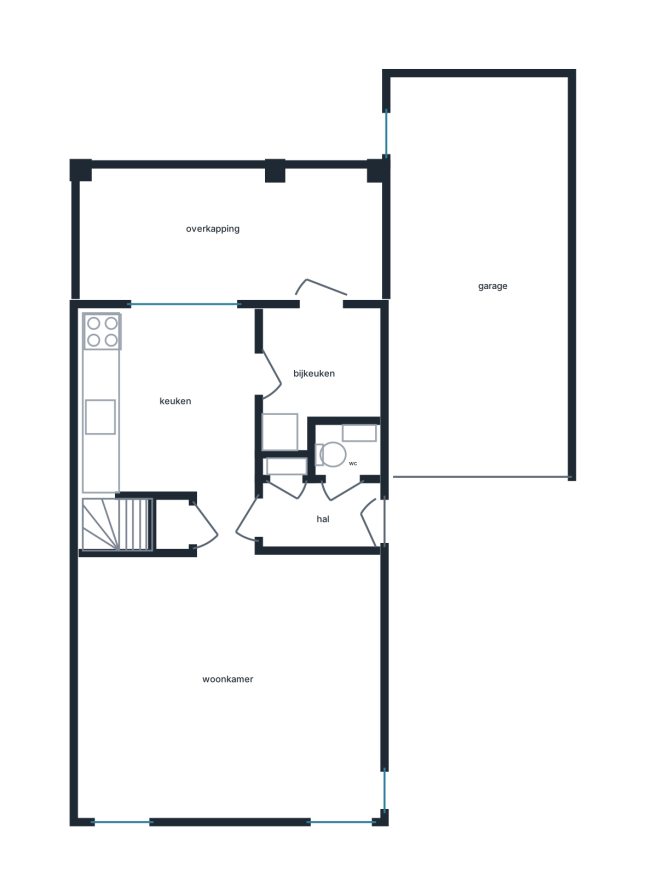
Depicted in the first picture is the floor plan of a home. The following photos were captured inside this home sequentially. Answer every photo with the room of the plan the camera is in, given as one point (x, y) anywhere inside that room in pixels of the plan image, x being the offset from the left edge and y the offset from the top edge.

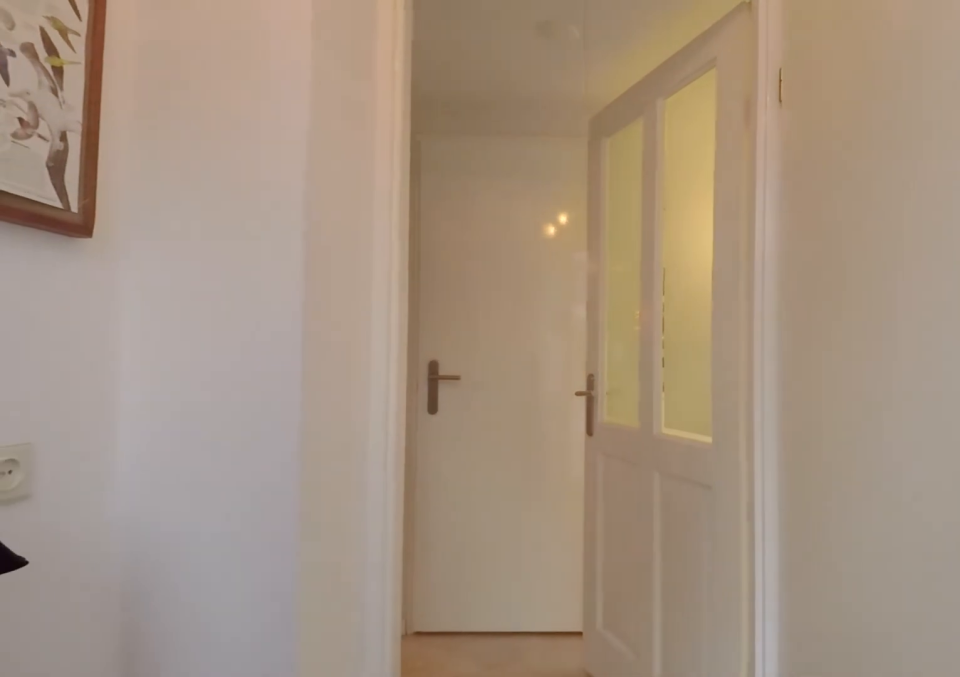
(318, 516)
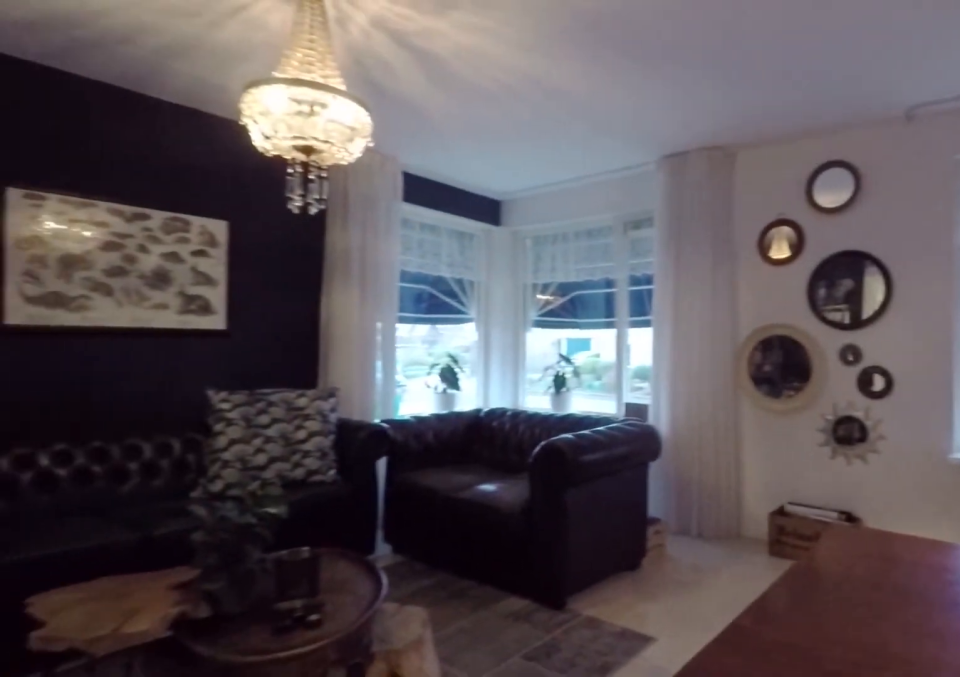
(228, 678)
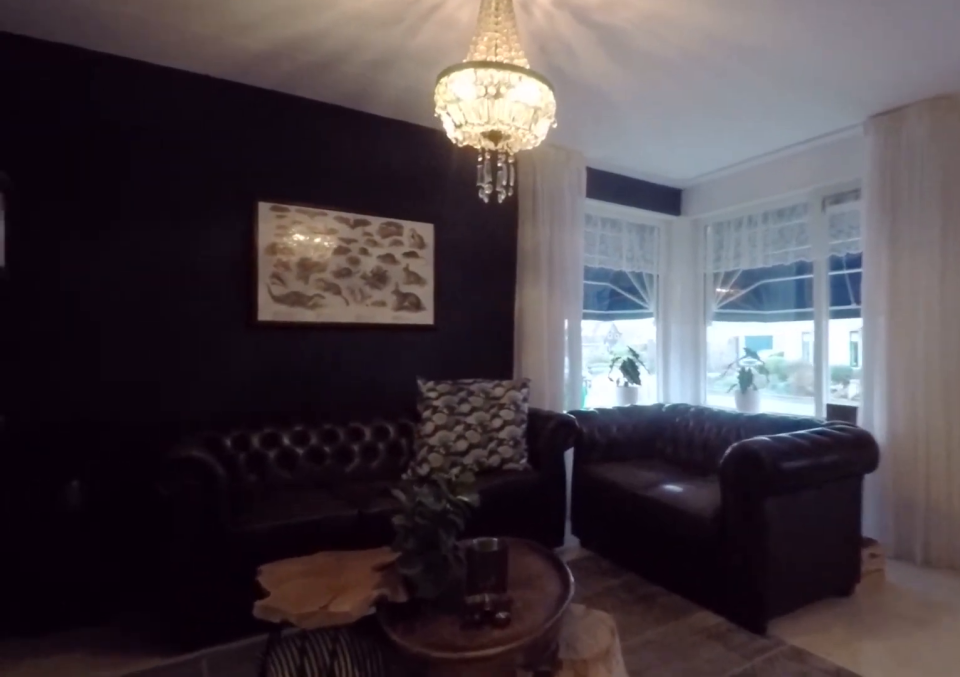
(228, 678)
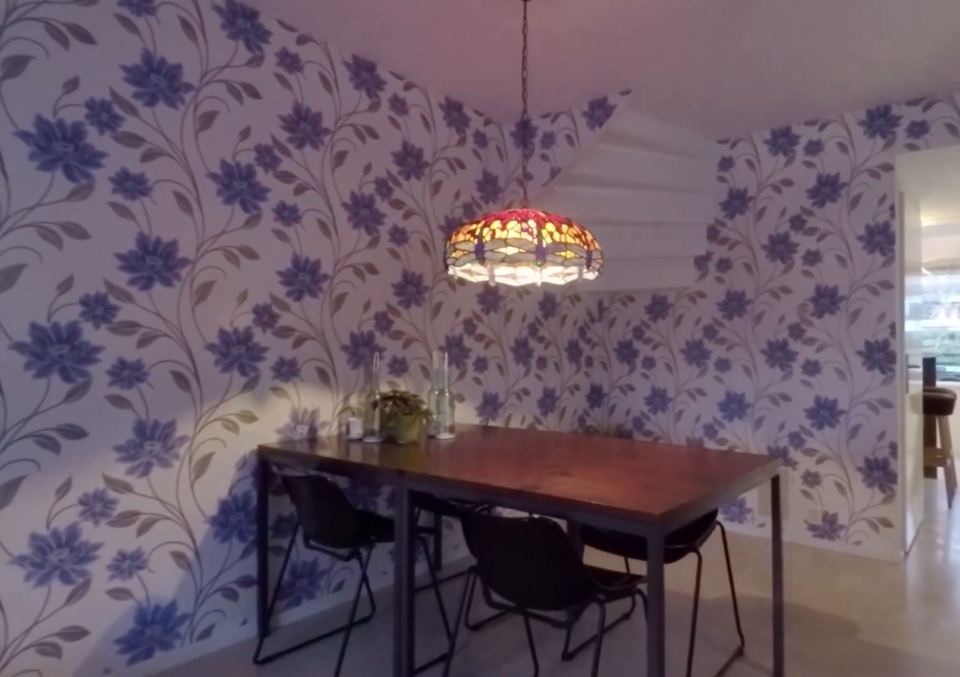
(228, 678)
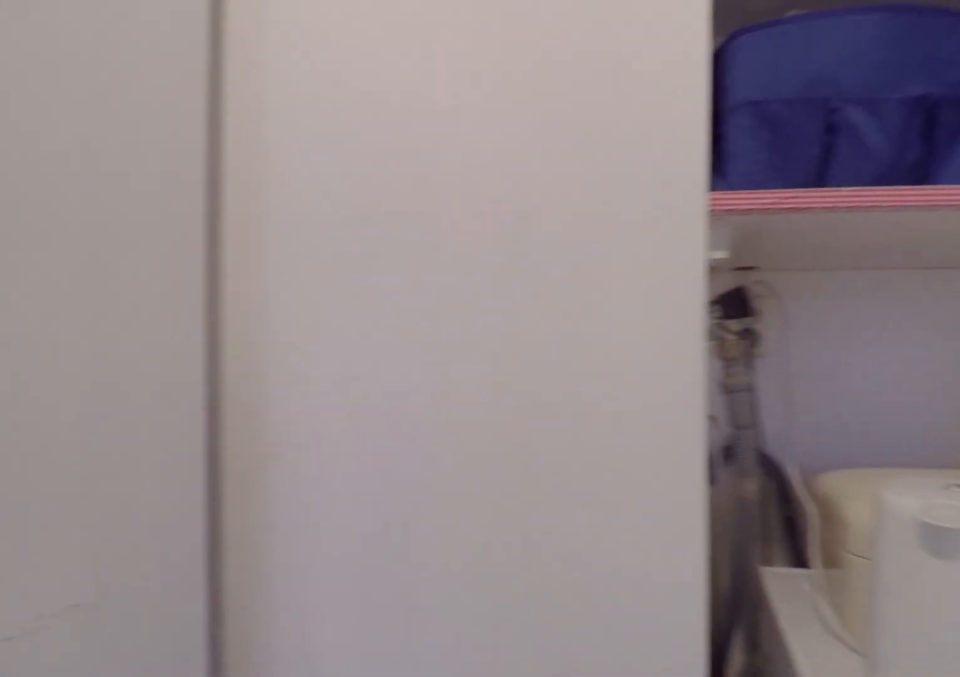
(315, 370)
